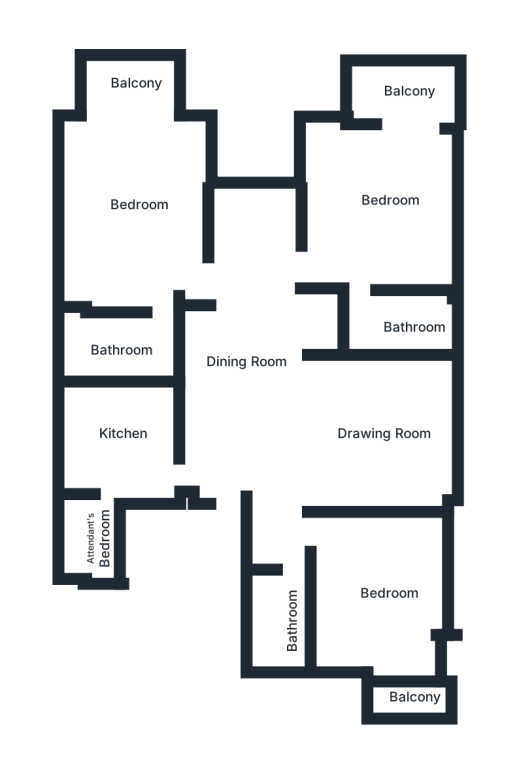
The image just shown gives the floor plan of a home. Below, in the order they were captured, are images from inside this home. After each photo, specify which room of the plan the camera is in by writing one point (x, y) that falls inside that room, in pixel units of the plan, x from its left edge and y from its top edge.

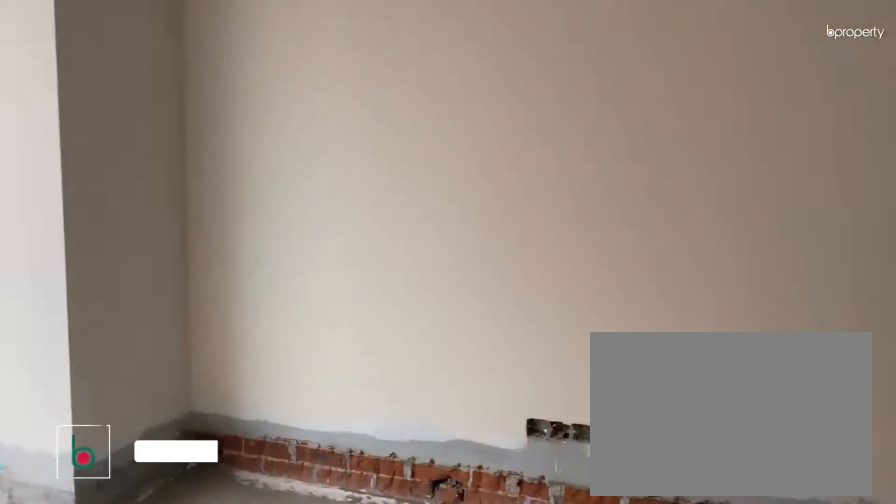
(134, 184)
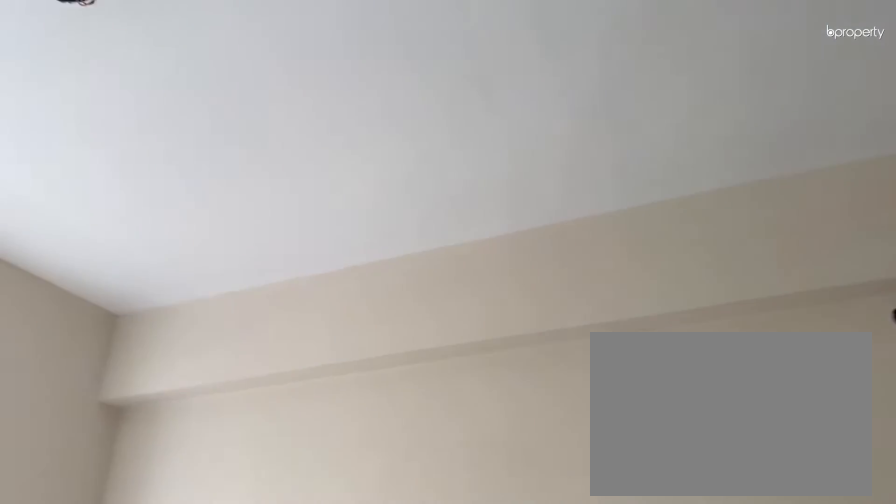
(134, 184)
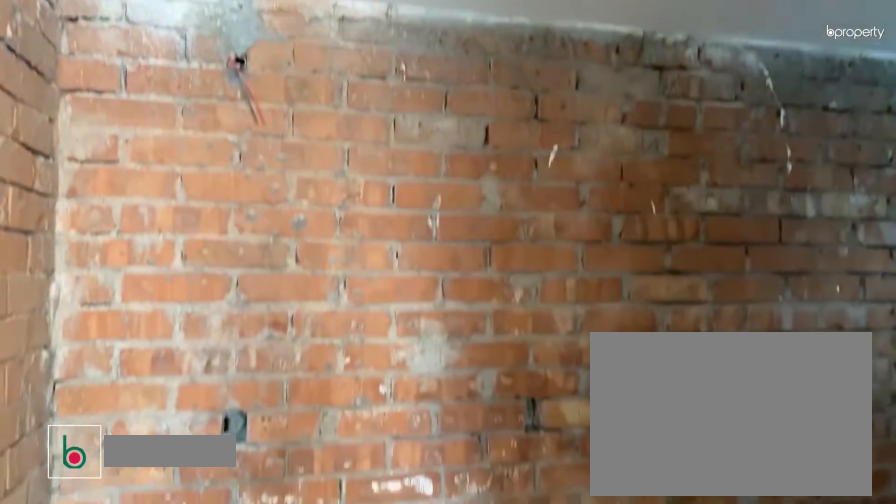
(131, 341)
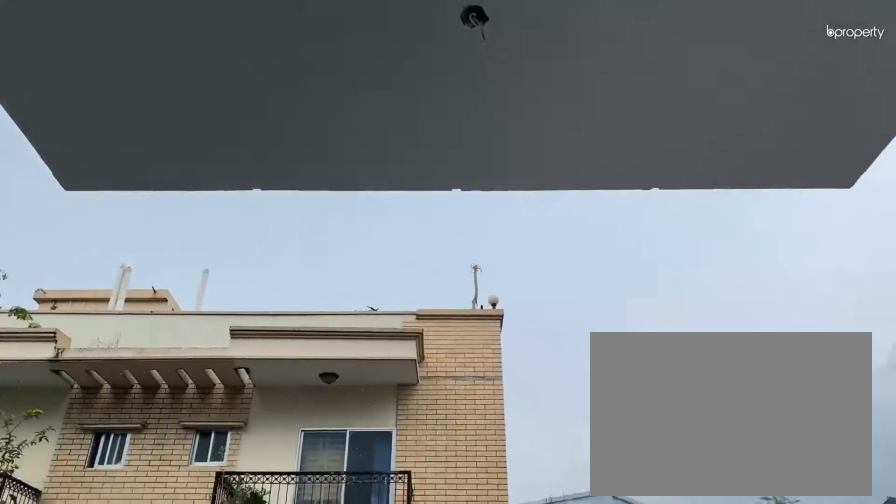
(126, 91)
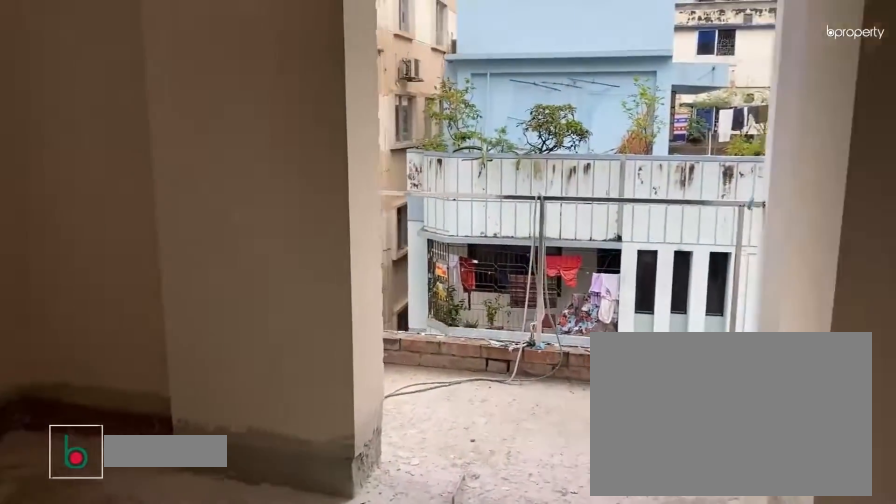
(374, 200)
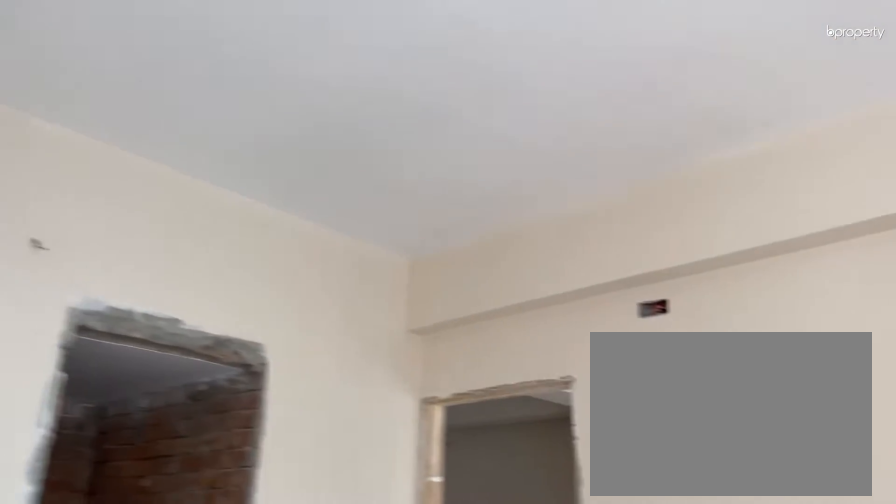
(374, 200)
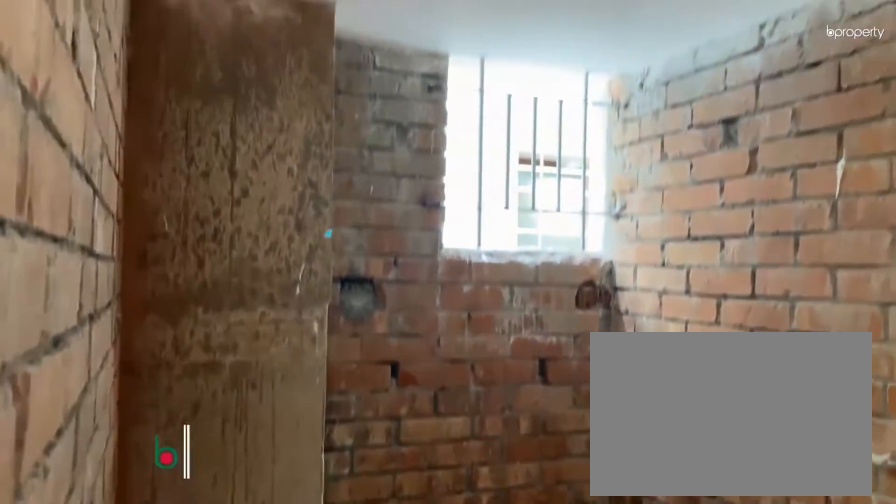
(404, 321)
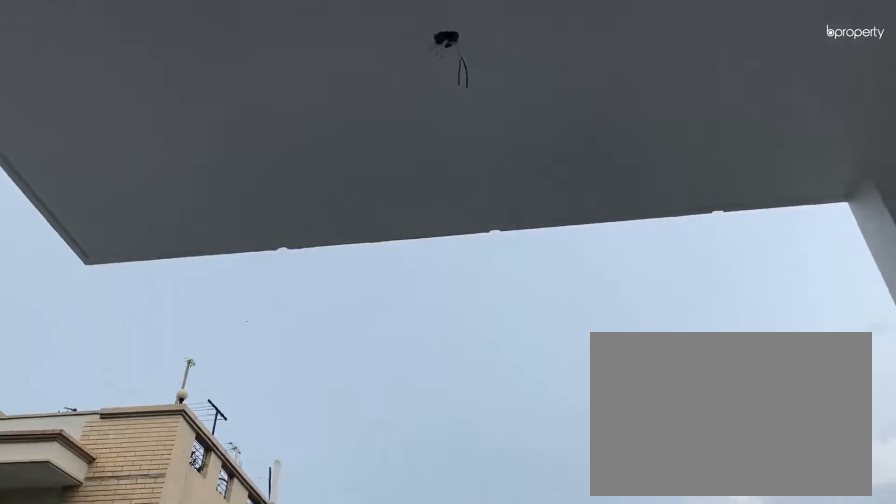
(403, 97)
